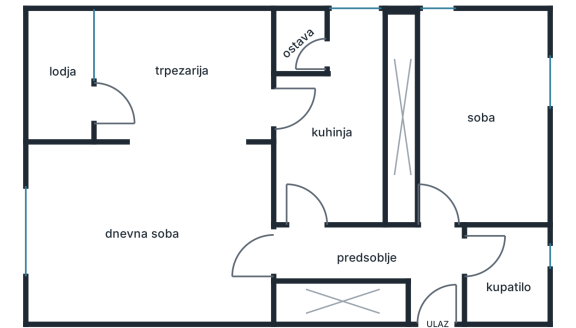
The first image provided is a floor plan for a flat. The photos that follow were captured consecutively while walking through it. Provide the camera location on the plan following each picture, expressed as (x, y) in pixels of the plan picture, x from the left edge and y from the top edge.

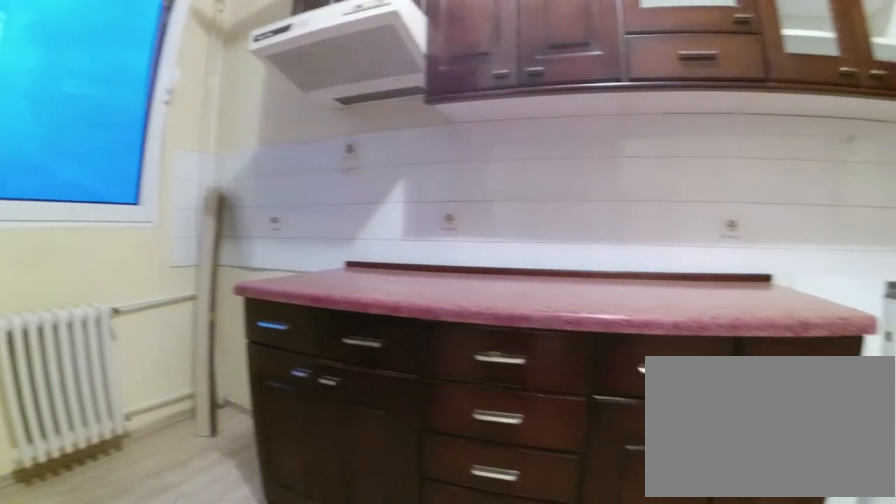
(335, 109)
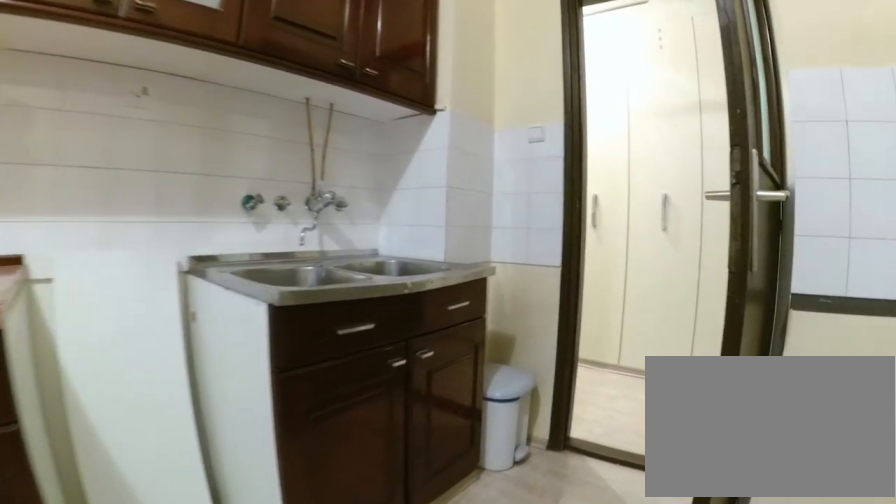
(346, 116)
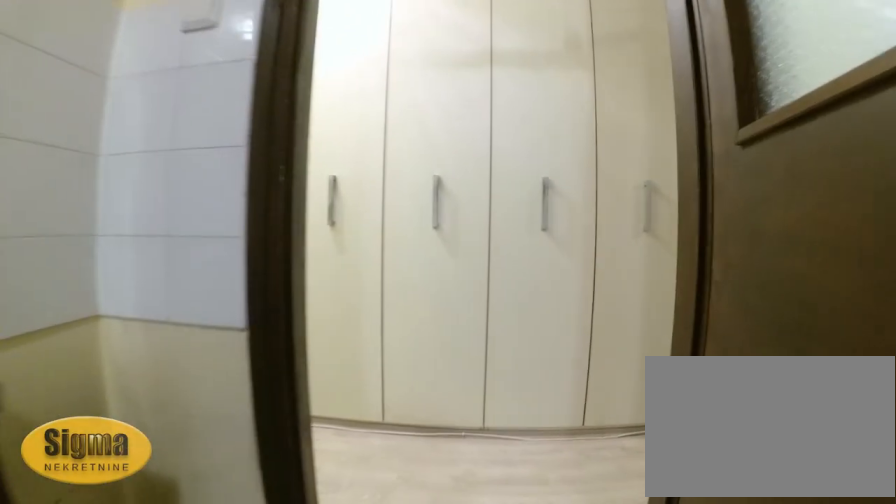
(324, 172)
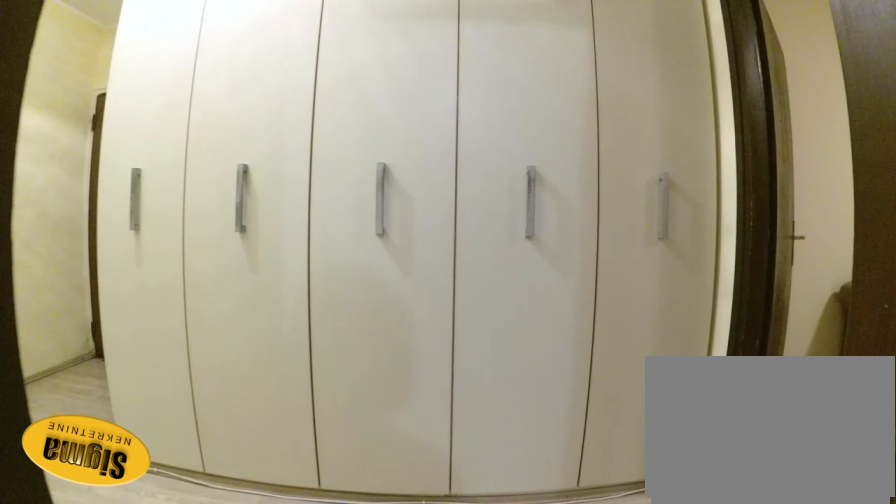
(310, 191)
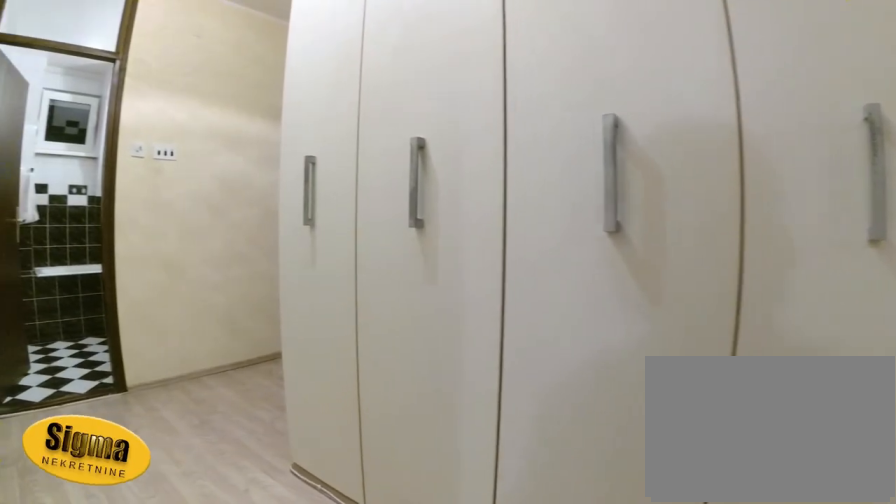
(305, 221)
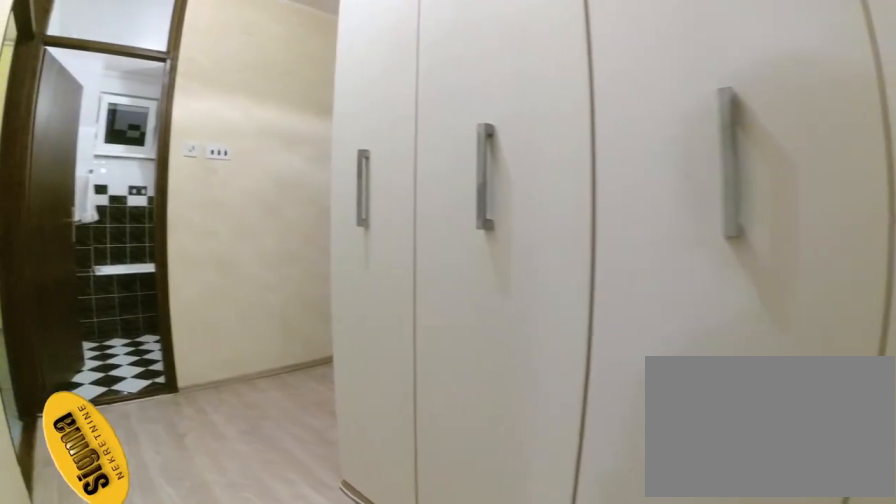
(306, 228)
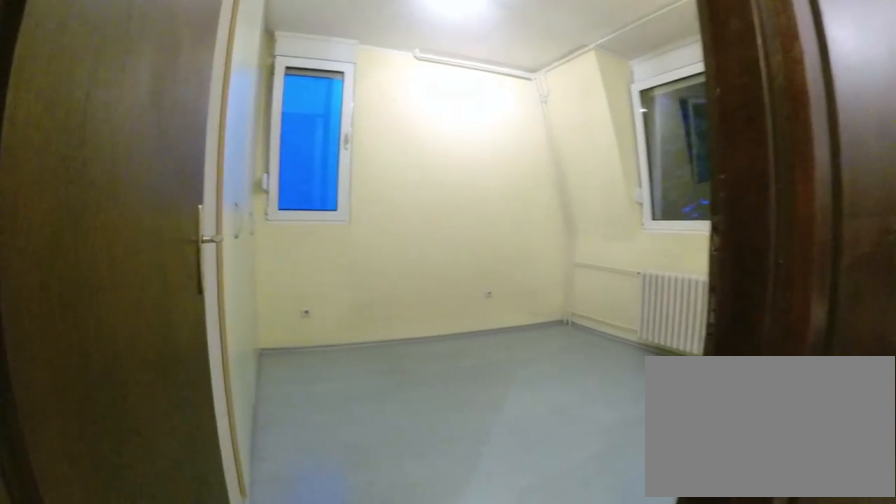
(416, 254)
